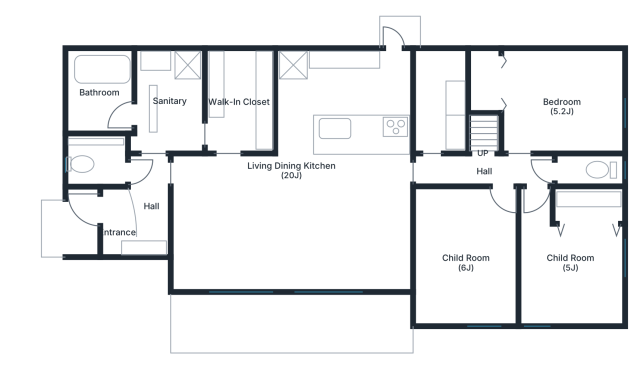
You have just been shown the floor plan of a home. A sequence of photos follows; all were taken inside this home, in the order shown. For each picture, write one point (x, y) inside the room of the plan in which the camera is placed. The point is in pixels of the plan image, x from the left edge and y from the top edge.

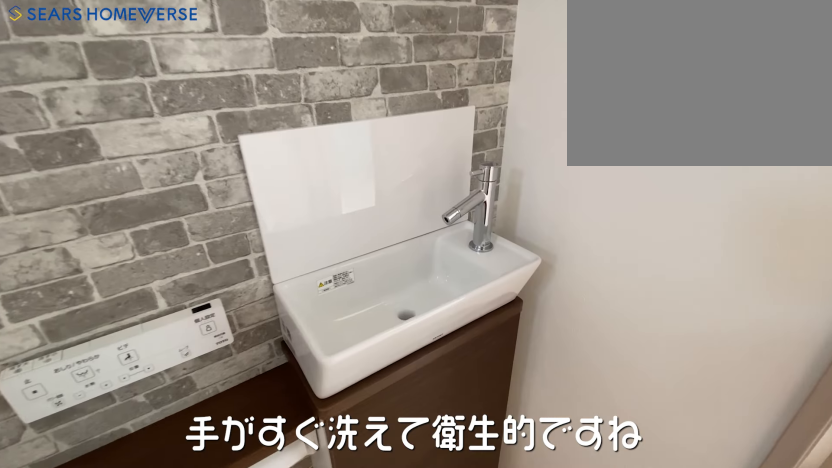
(103, 165)
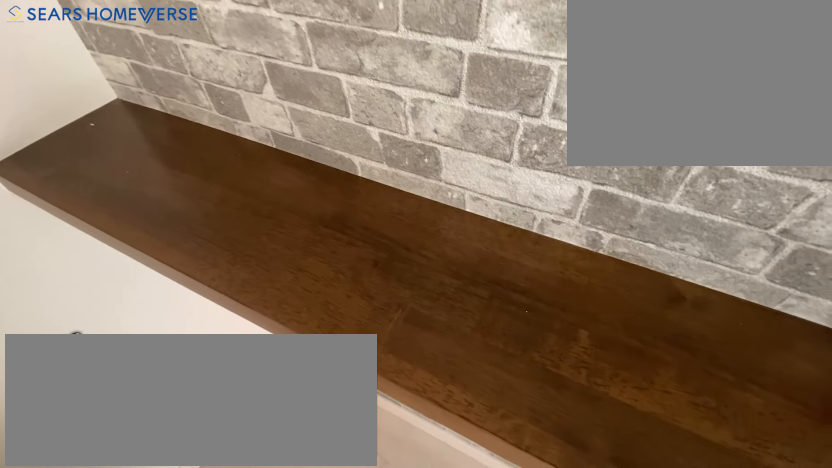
(103, 165)
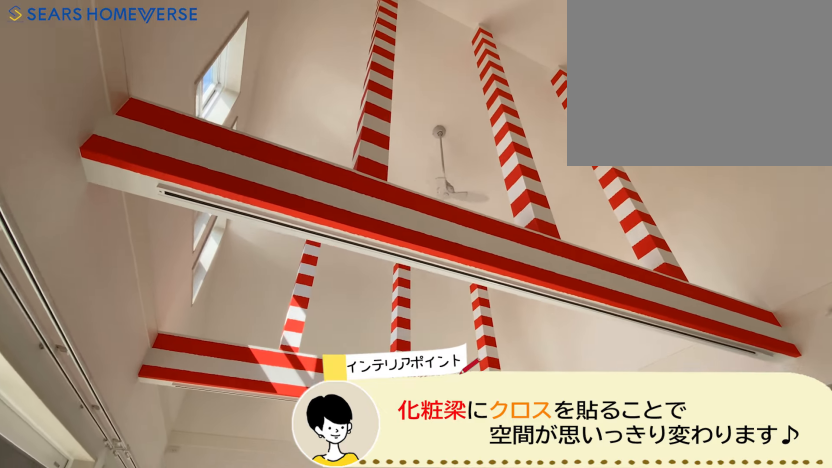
(293, 221)
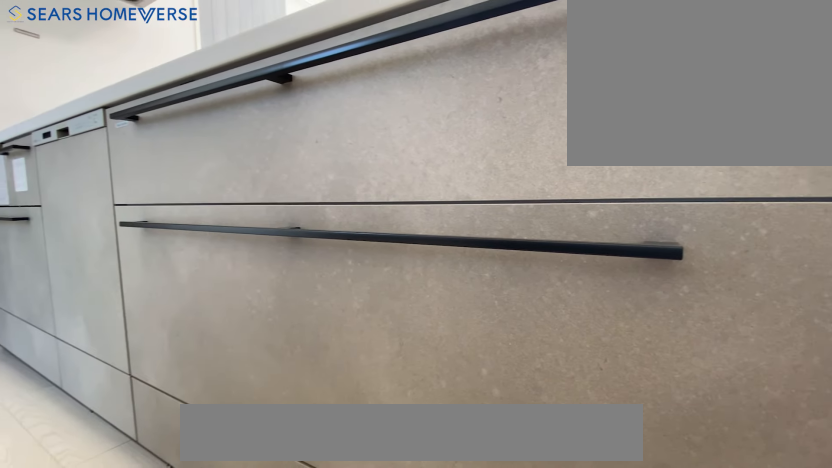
(352, 94)
